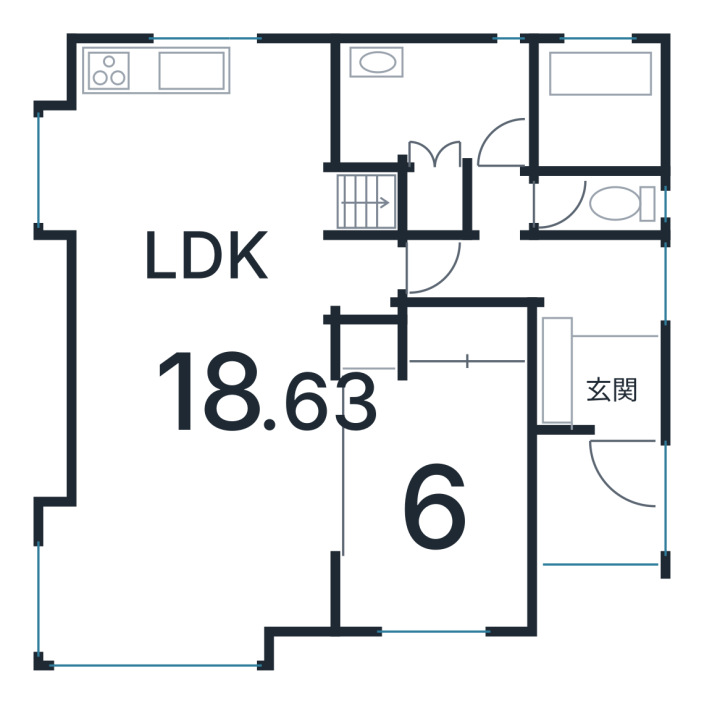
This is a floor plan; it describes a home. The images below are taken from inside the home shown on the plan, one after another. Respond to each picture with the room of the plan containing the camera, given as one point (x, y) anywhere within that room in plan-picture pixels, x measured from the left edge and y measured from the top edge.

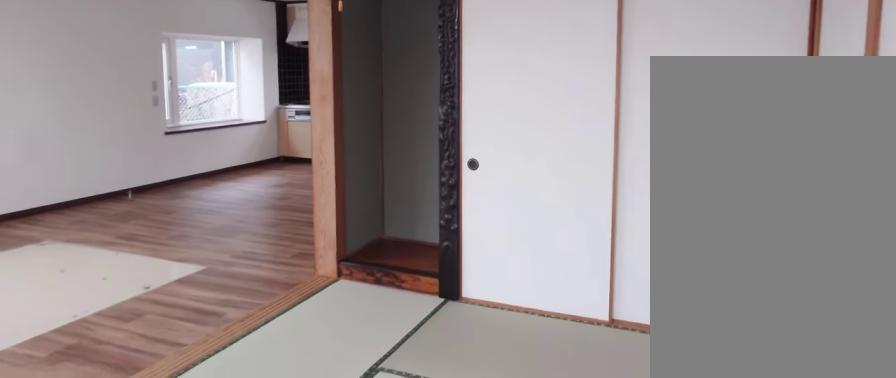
(438, 542)
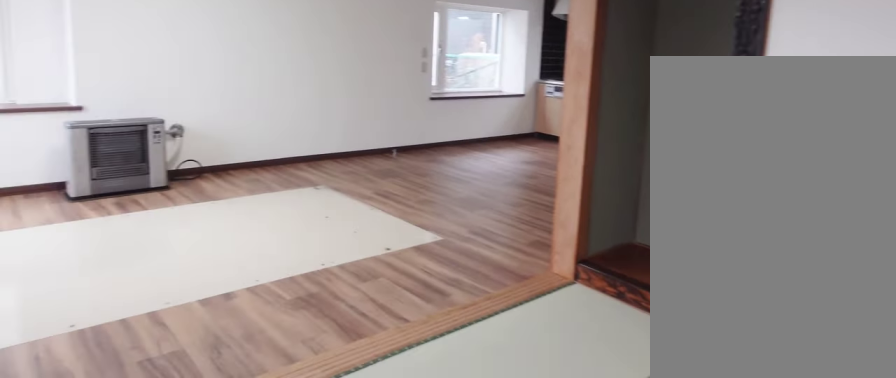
(438, 542)
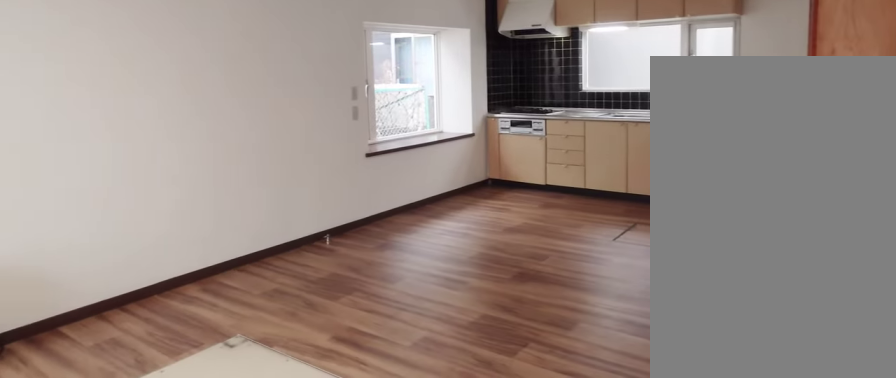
(195, 467)
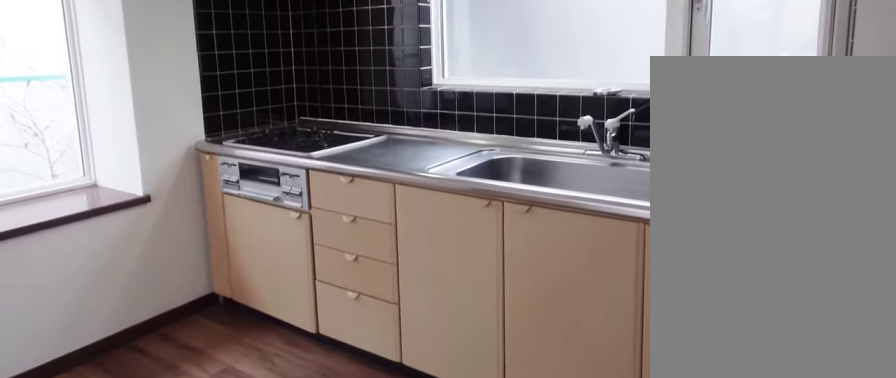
(193, 155)
